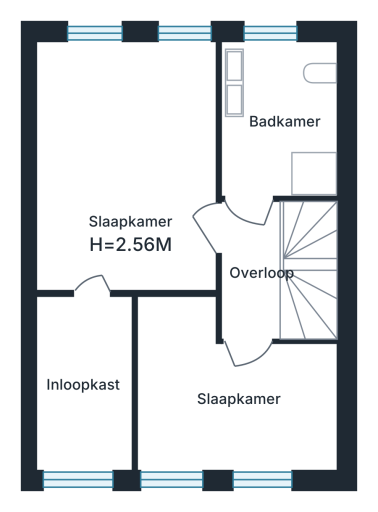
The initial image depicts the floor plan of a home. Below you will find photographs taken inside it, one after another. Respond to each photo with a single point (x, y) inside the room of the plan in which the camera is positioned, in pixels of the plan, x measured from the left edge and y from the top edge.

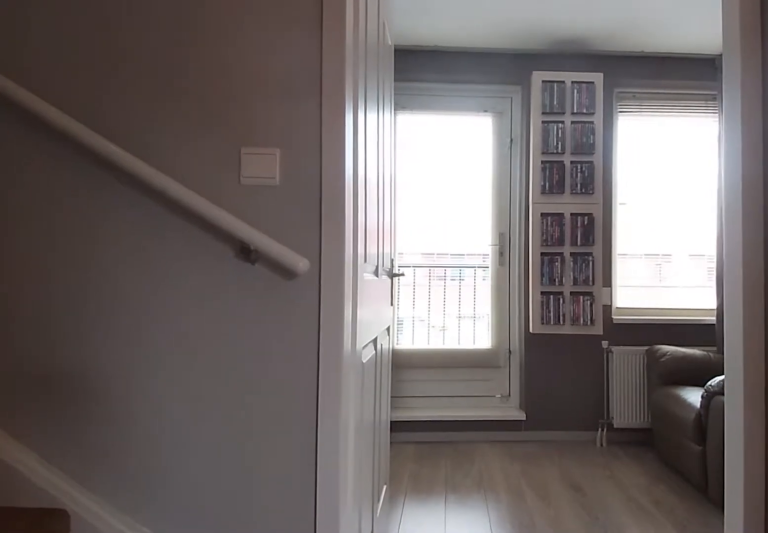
(250, 273)
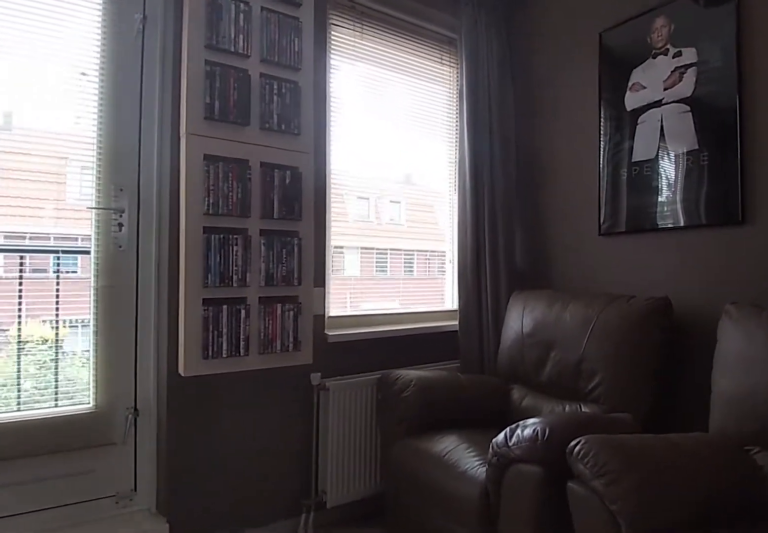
(246, 454)
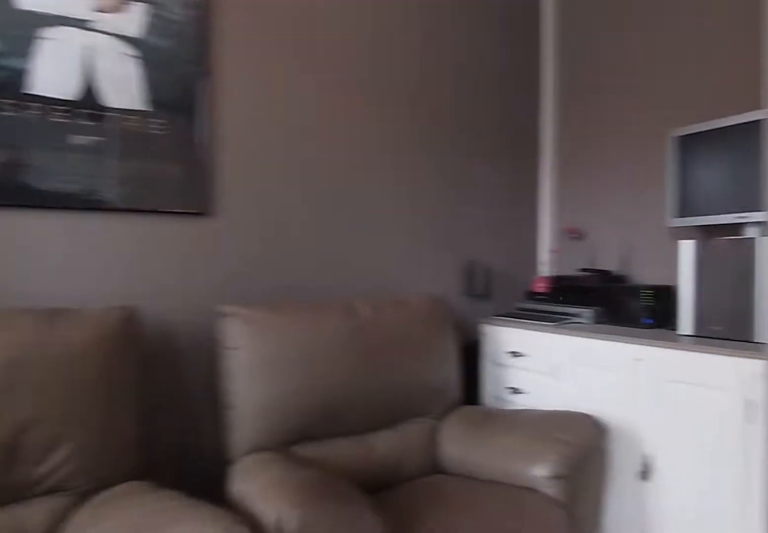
(246, 454)
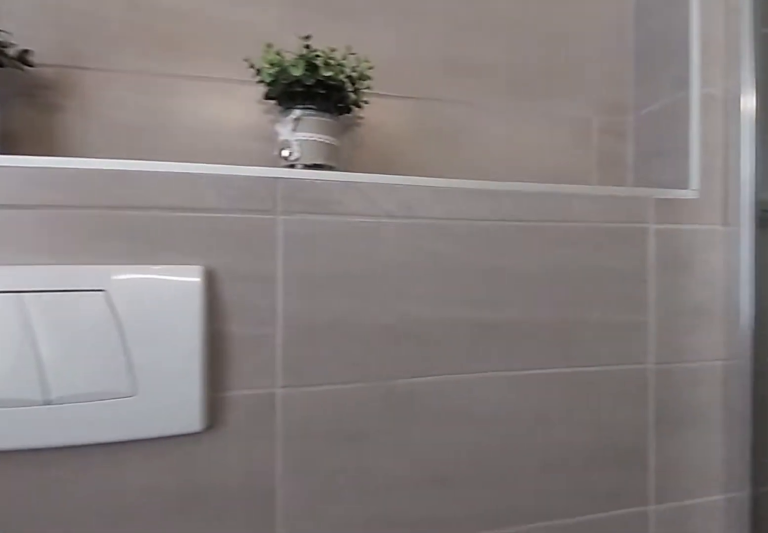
(279, 118)
